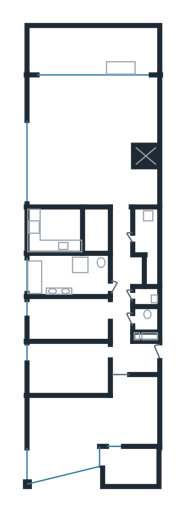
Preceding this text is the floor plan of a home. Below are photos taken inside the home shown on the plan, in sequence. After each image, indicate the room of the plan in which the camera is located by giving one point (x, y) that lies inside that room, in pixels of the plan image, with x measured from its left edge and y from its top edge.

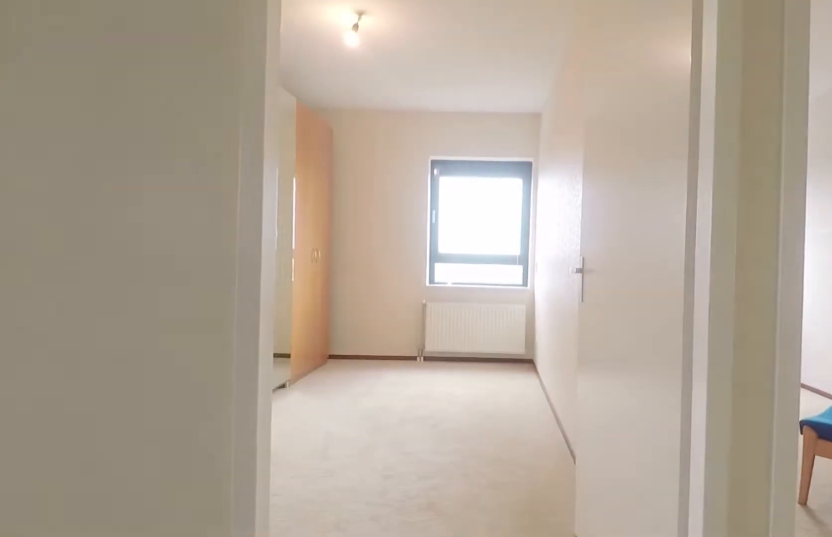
(126, 303)
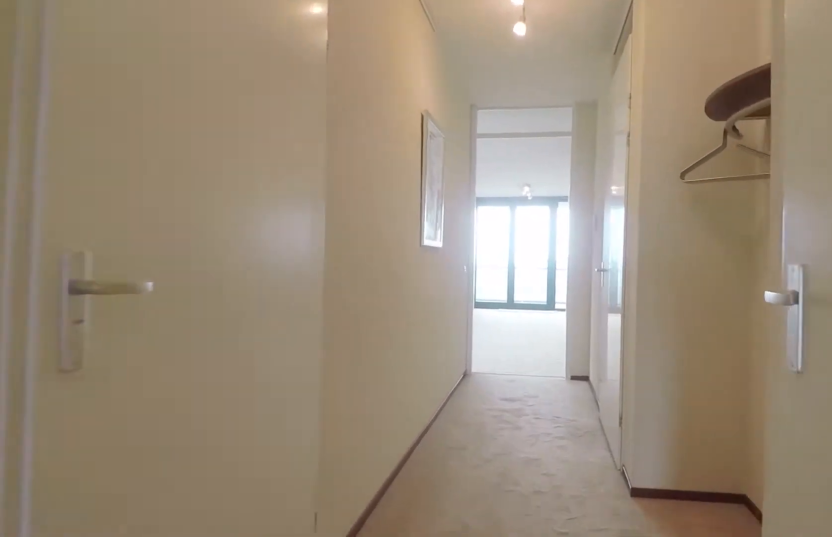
(126, 303)
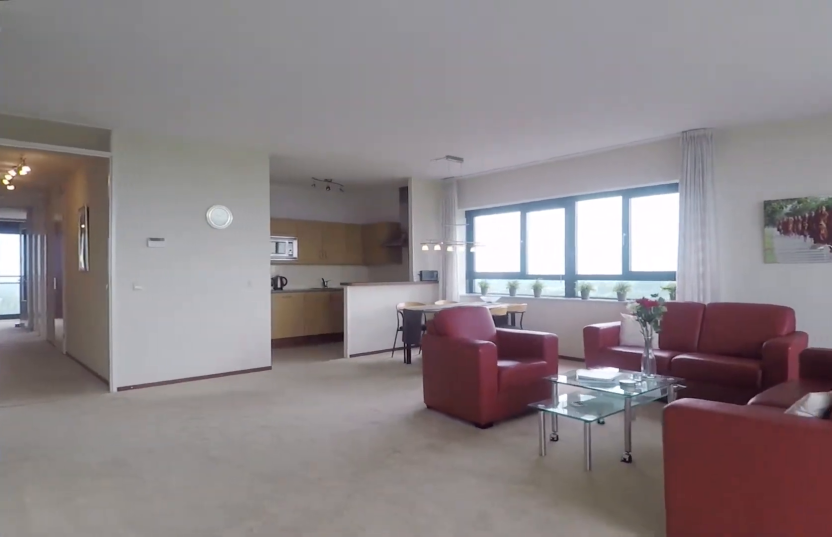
(91, 141)
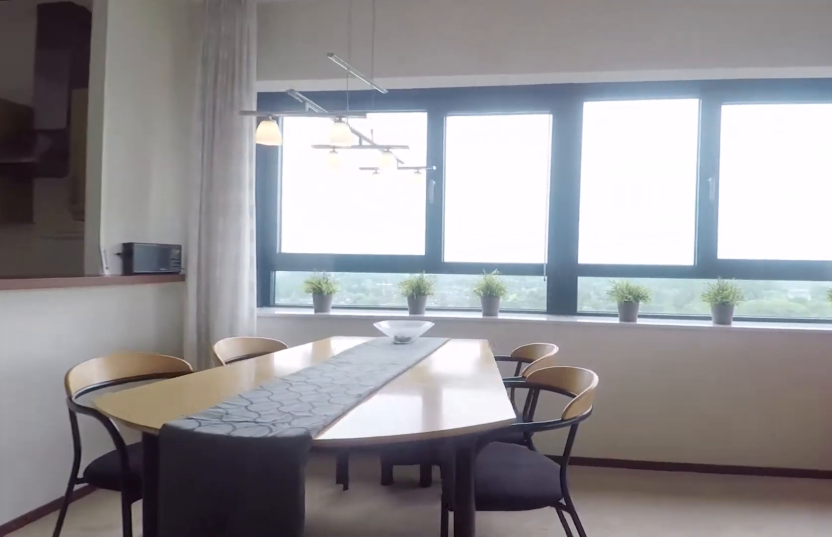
(91, 141)
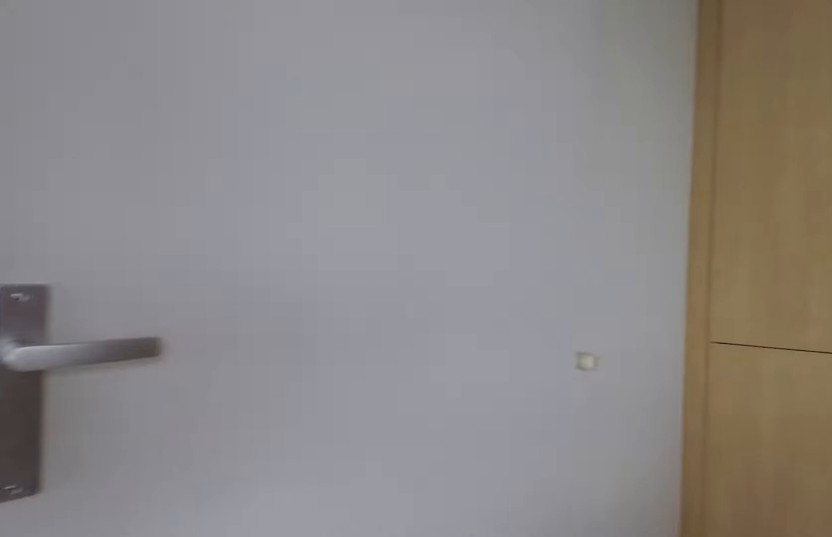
(49, 239)
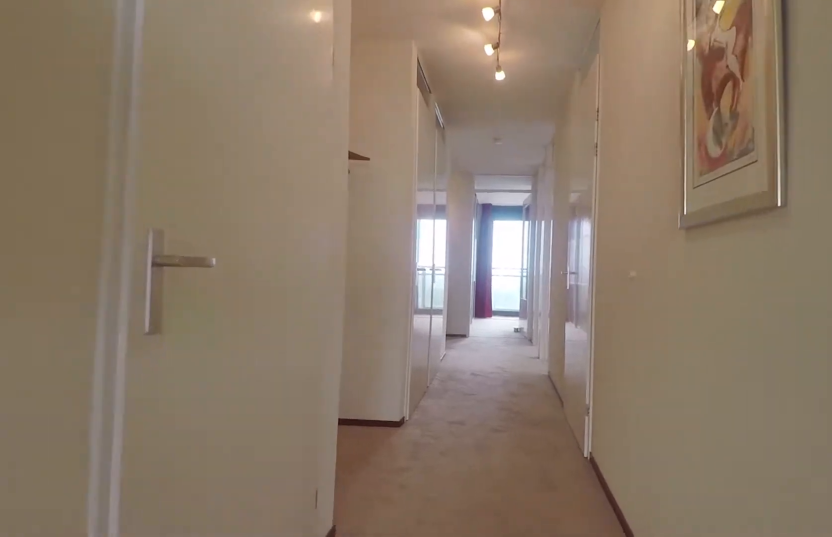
(126, 302)
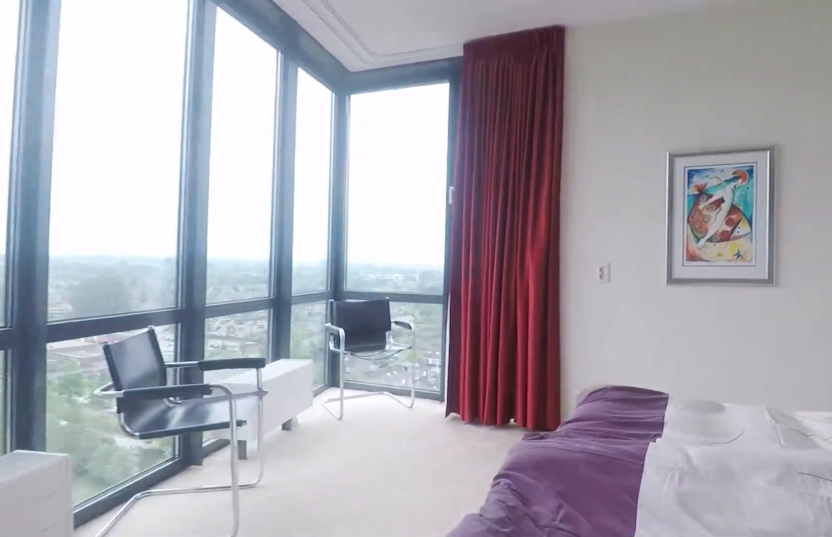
(61, 419)
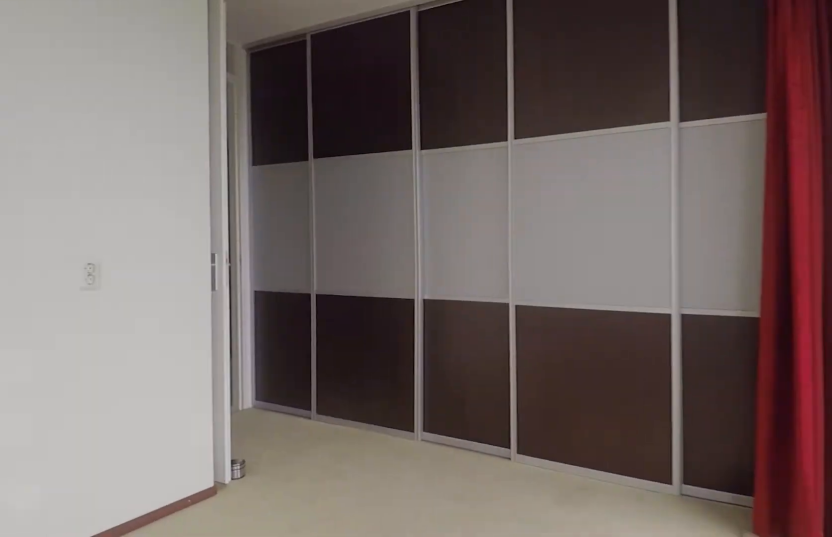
(90, 425)
